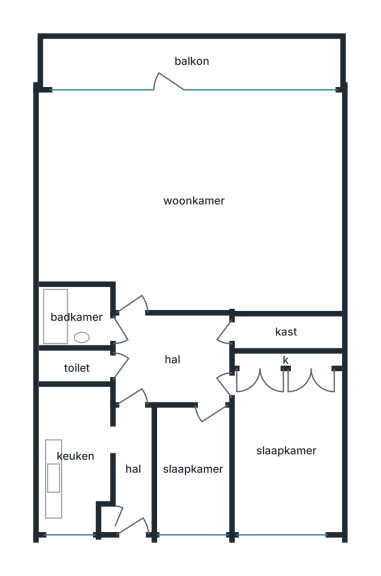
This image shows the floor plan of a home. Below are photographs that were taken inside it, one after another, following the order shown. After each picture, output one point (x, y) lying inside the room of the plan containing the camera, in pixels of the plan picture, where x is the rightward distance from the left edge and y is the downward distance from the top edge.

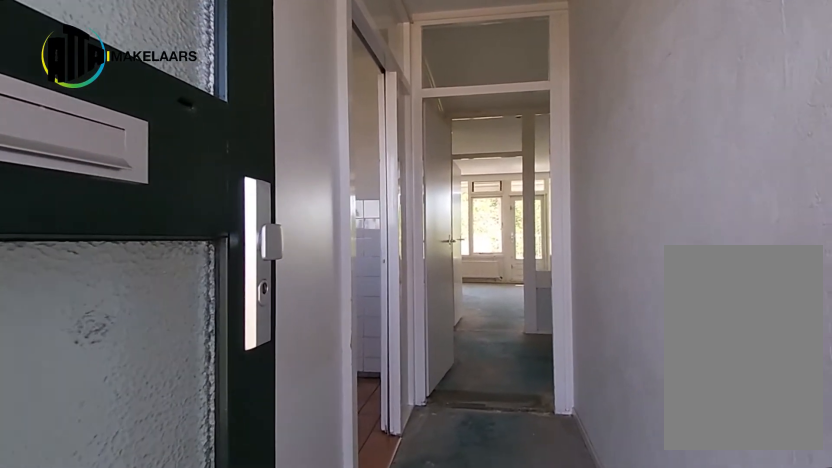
(133, 467)
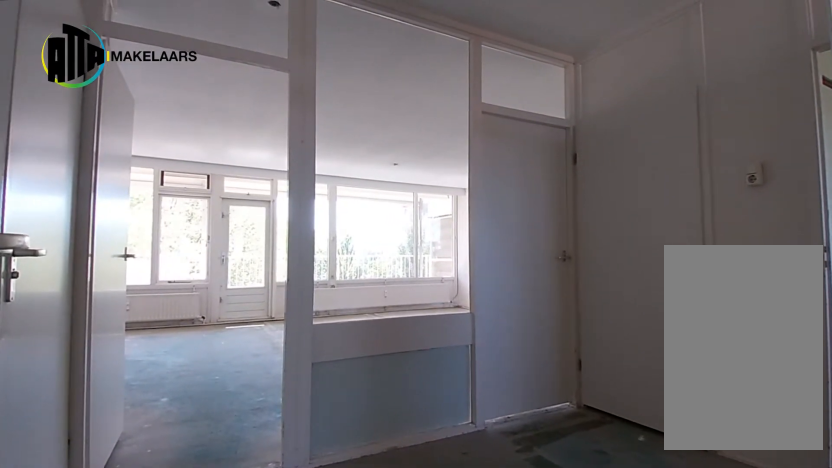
(173, 358)
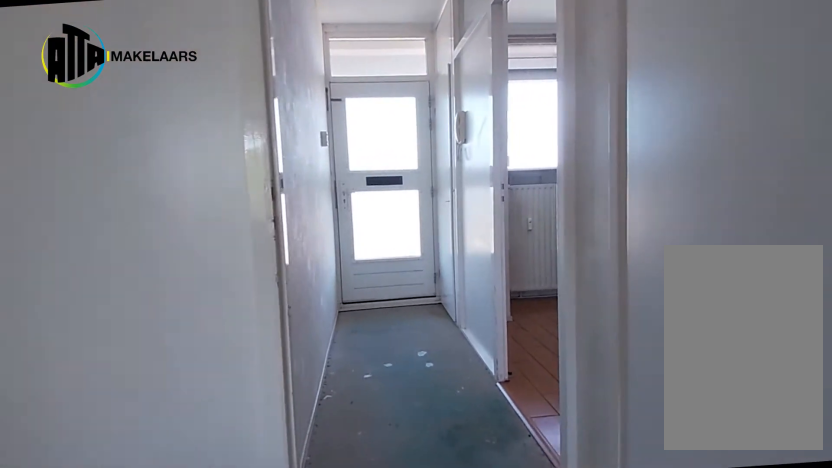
(173, 358)
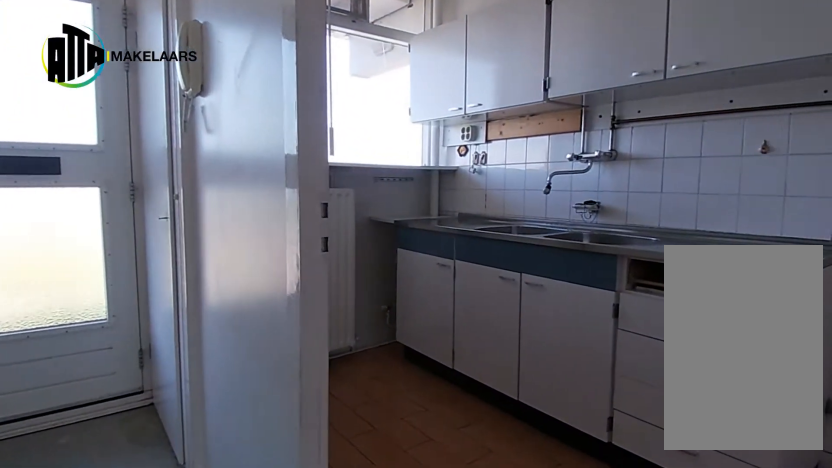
(133, 467)
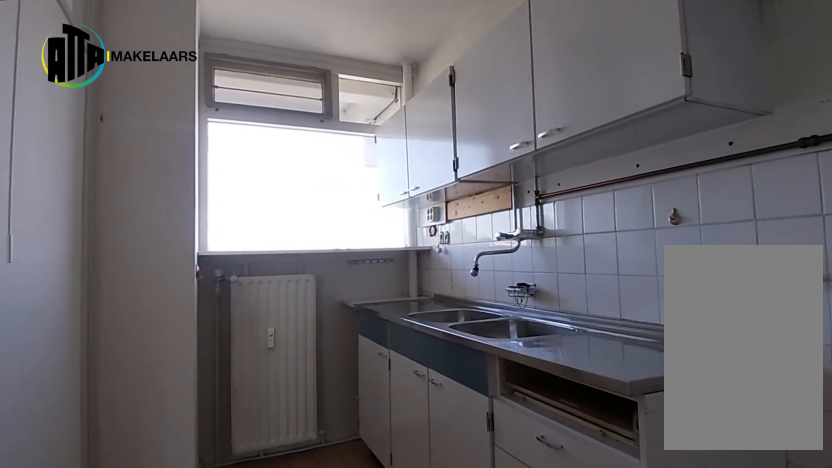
(75, 455)
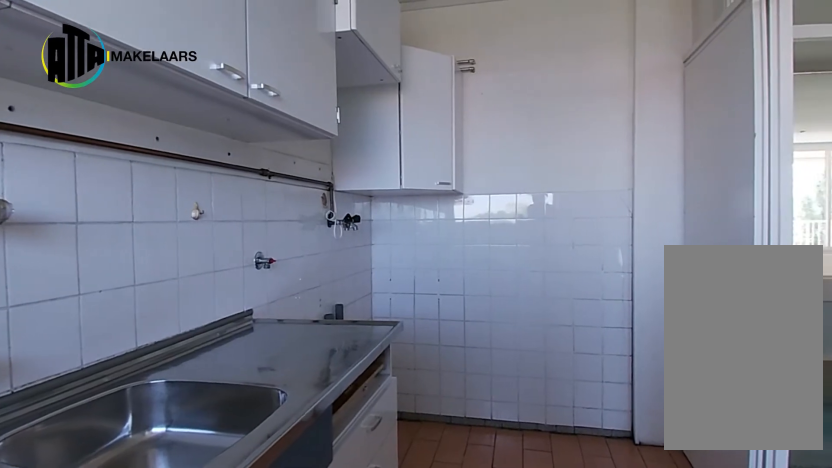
(75, 455)
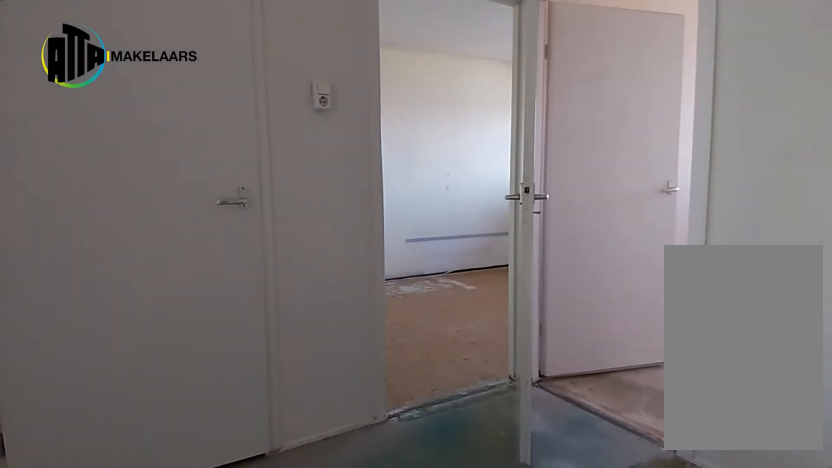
(173, 358)
